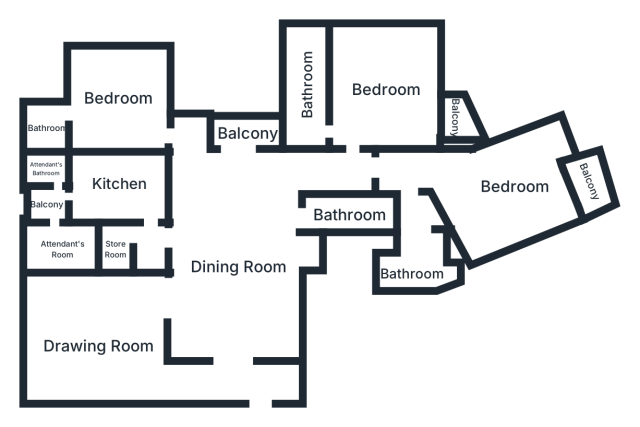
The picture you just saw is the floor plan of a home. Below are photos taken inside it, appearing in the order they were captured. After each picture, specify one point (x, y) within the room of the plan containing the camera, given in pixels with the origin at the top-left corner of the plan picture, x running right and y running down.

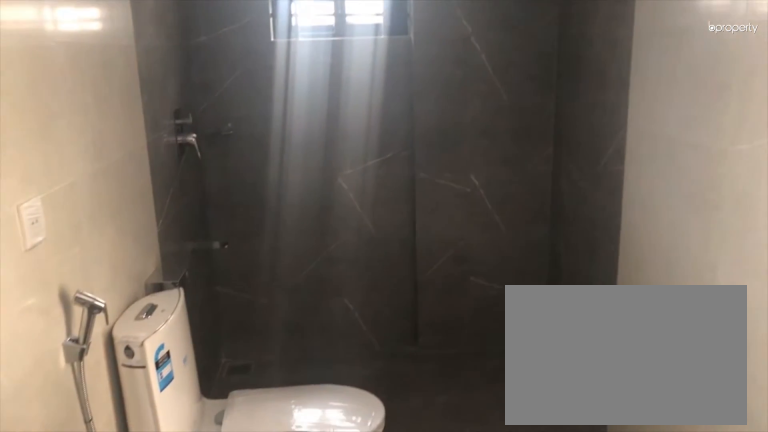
(308, 83)
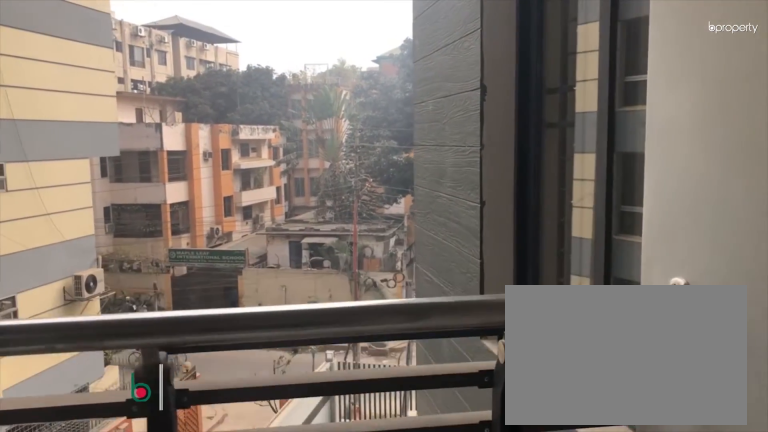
(454, 114)
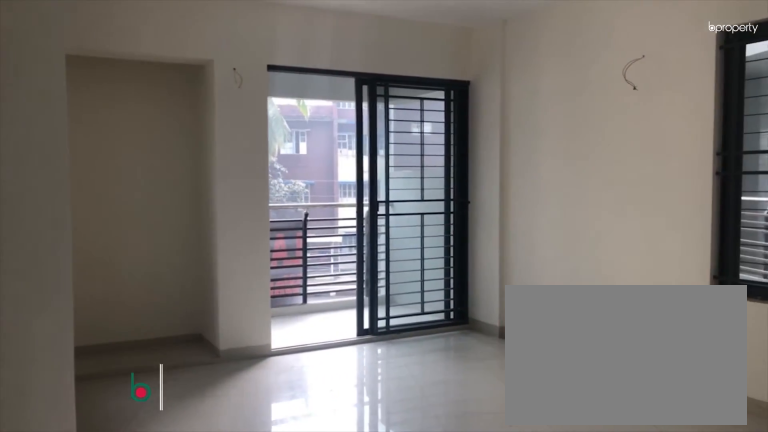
(514, 186)
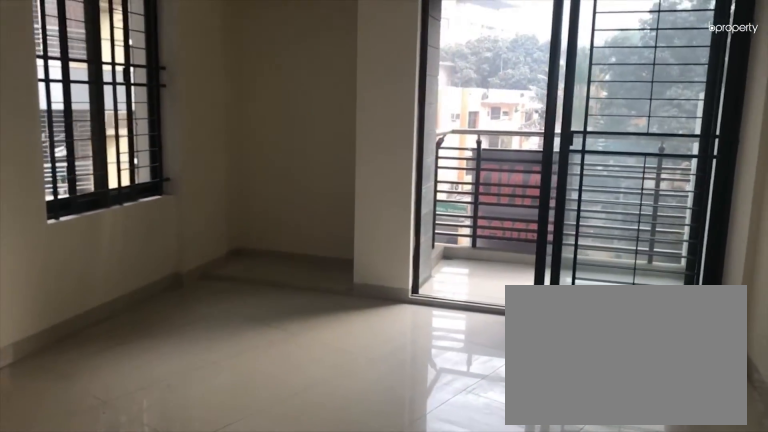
(514, 186)
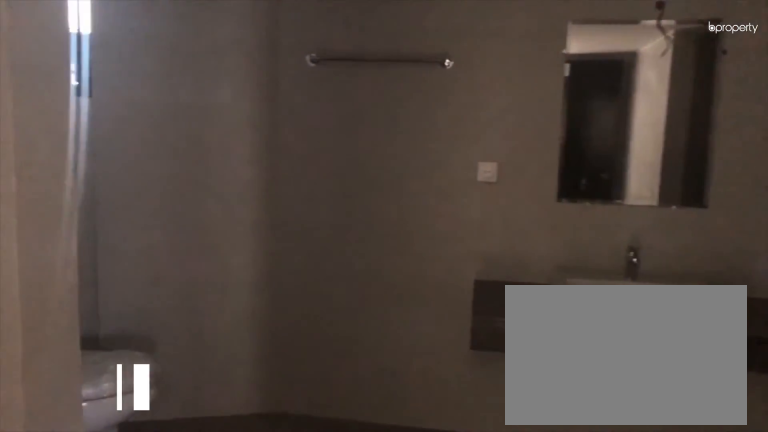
(420, 263)
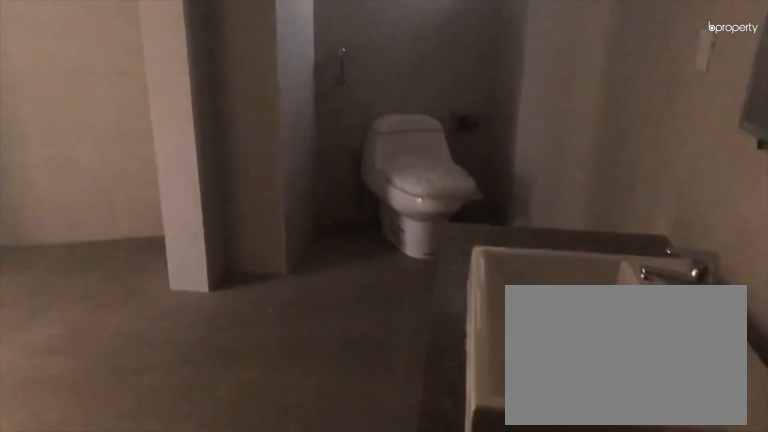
(420, 263)
